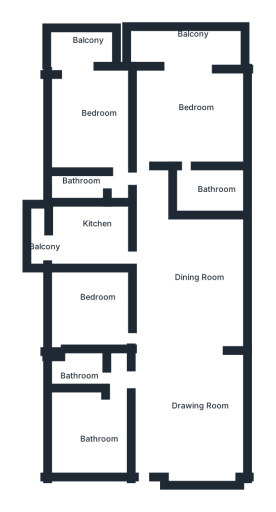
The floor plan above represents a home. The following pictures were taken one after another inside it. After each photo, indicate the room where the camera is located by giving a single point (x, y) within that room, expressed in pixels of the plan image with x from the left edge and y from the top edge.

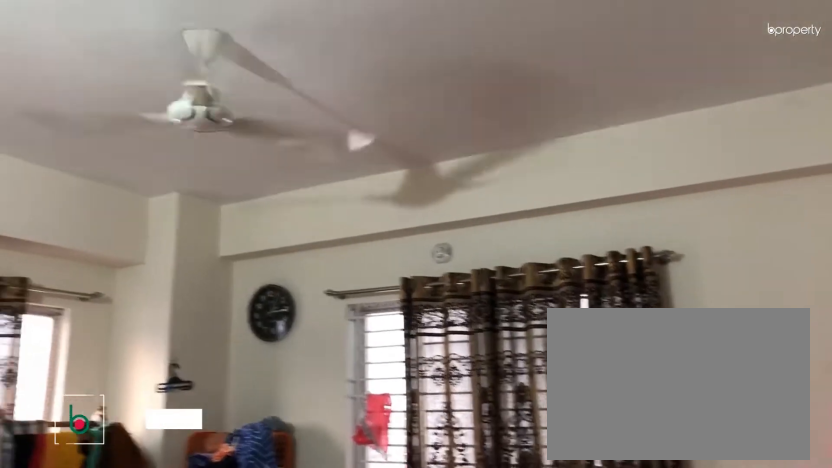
(192, 118)
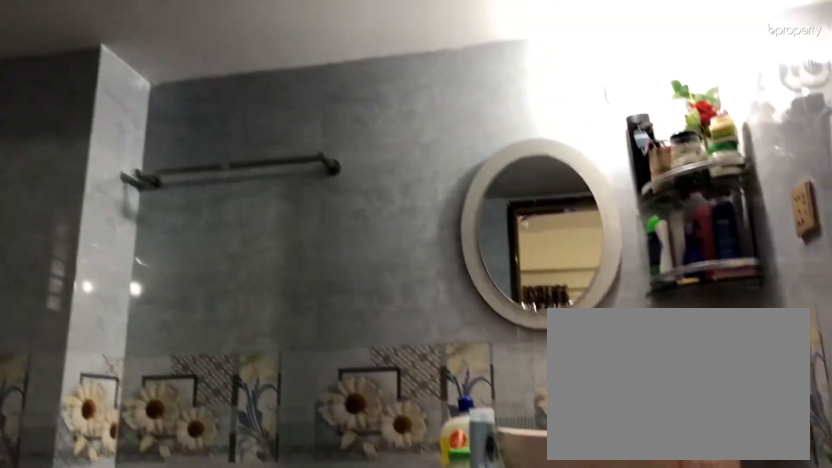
(203, 192)
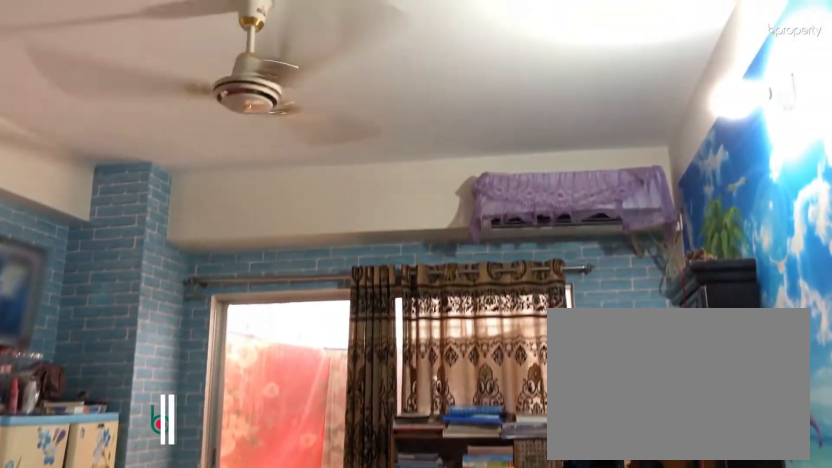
(90, 120)
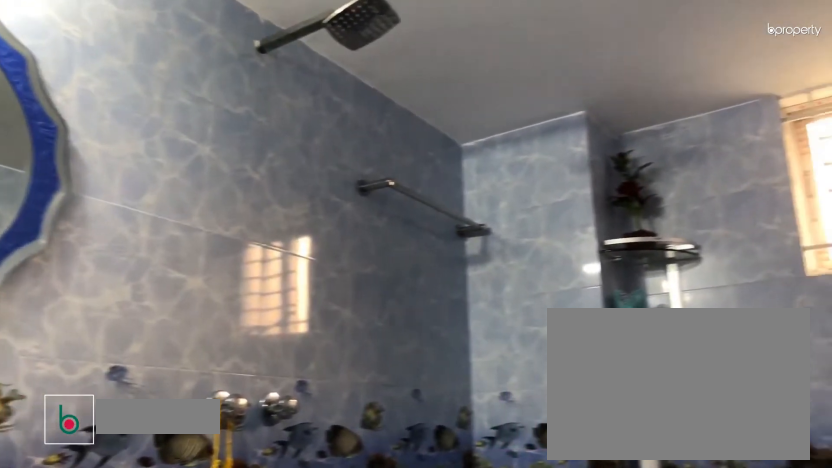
(73, 184)
